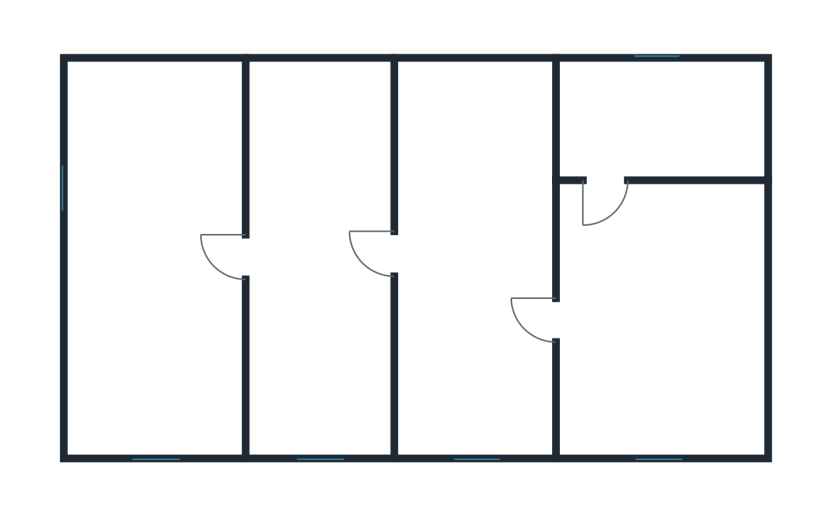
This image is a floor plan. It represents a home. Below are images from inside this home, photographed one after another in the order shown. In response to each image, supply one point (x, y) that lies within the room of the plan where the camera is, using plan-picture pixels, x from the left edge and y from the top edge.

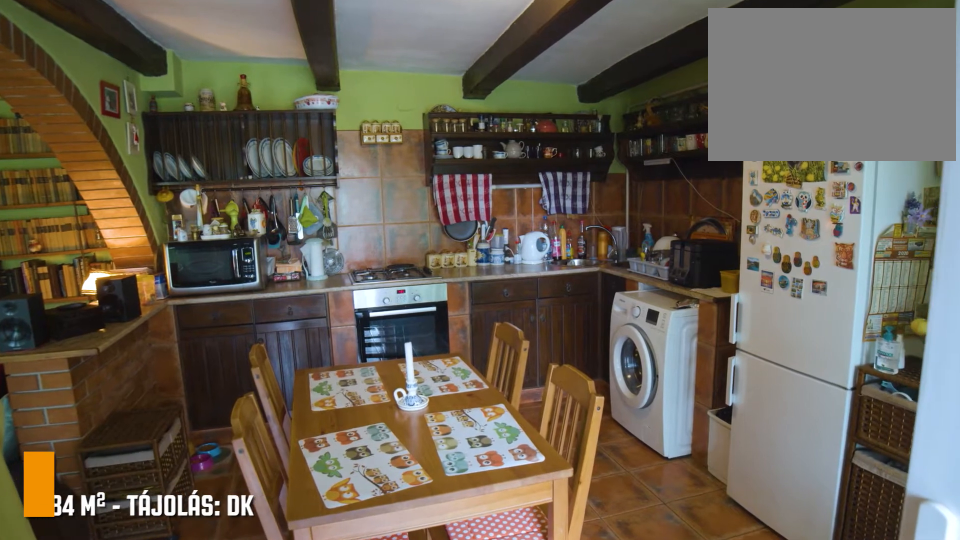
(472, 255)
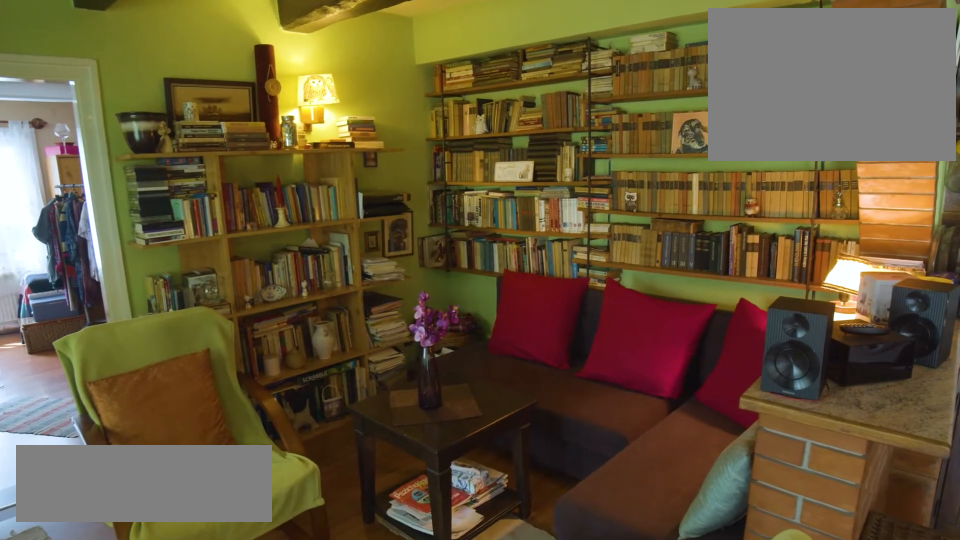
(321, 255)
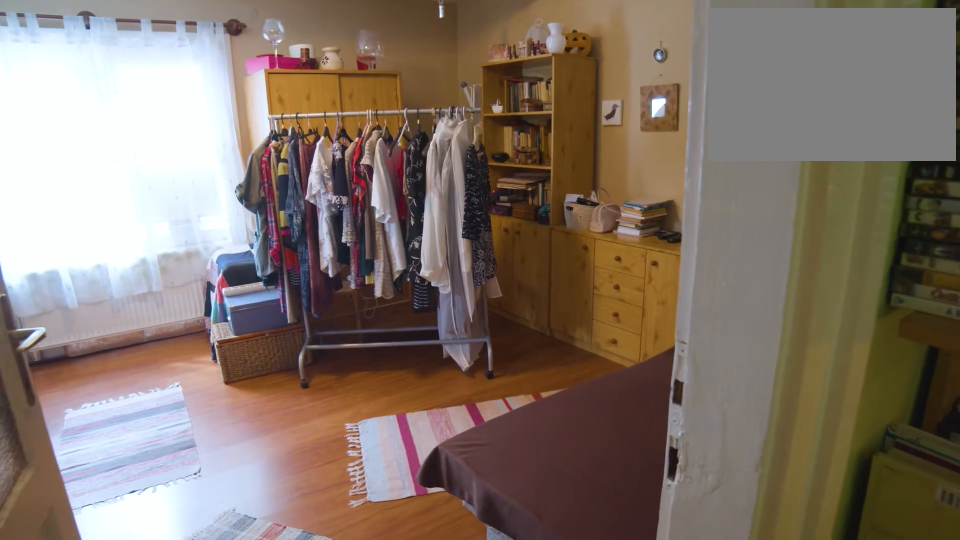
(159, 255)
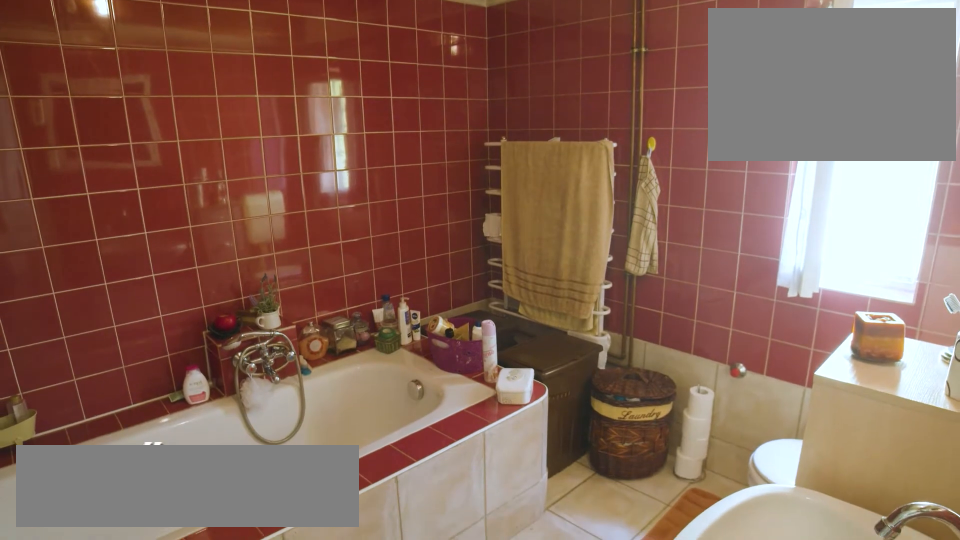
(665, 316)
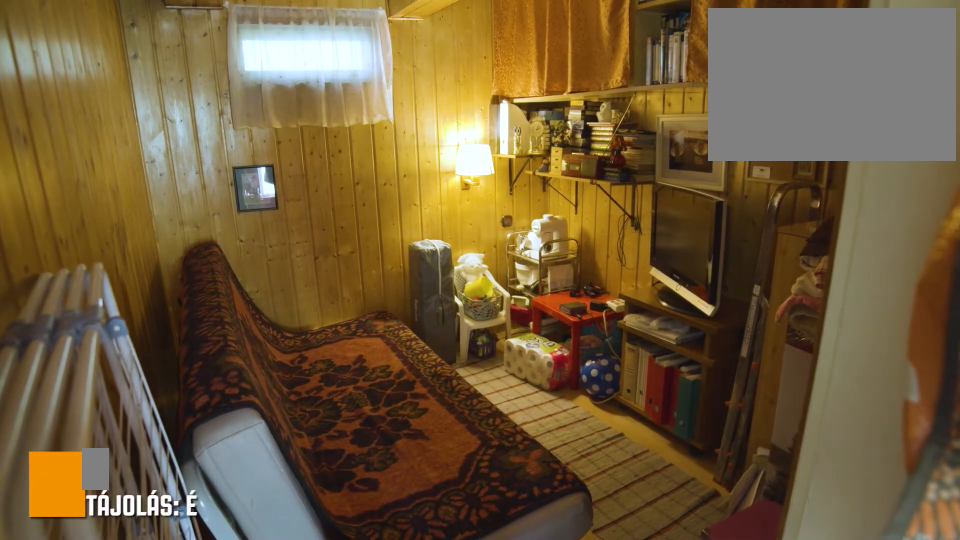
(665, 118)
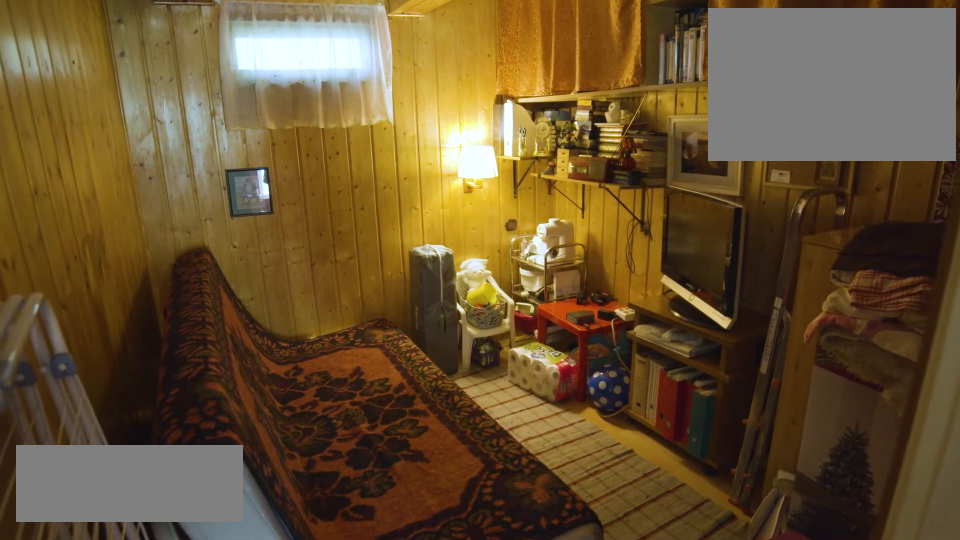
(665, 118)
